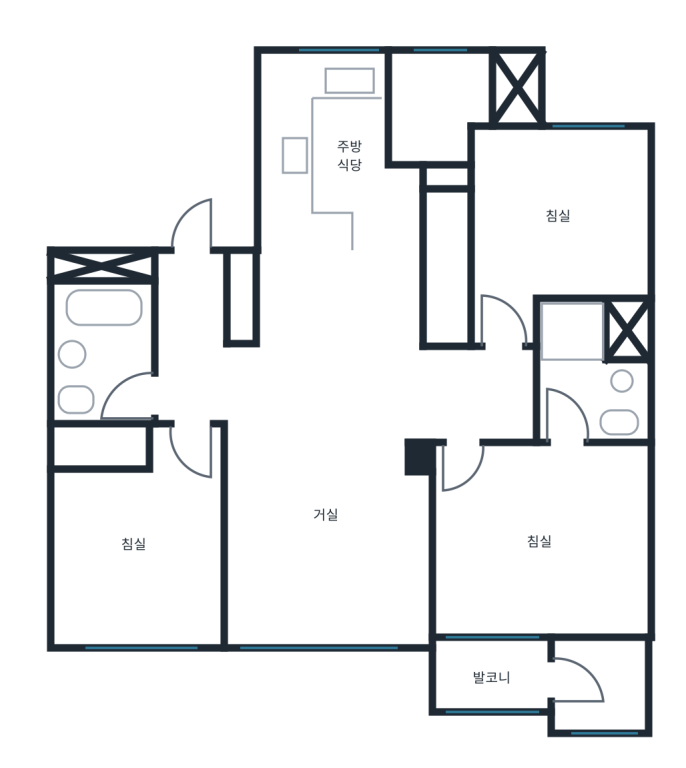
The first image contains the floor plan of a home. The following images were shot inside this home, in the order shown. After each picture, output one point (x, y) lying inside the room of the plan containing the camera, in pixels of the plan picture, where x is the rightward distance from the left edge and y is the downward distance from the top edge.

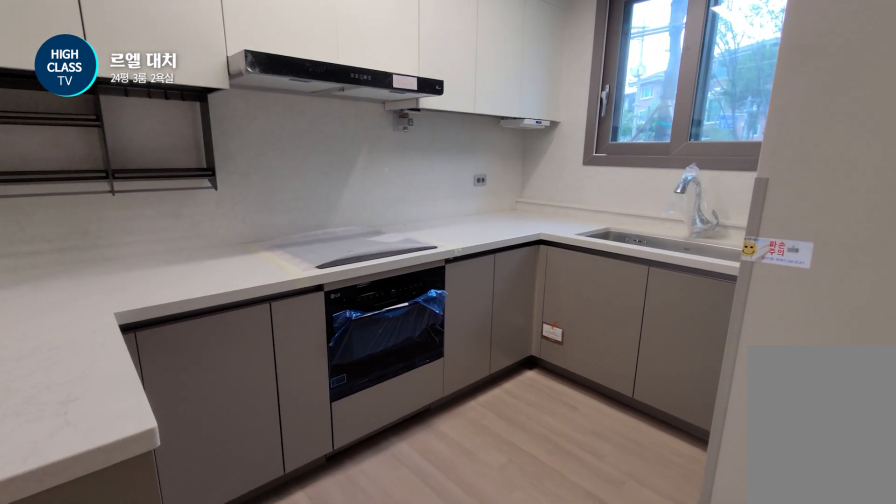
(350, 213)
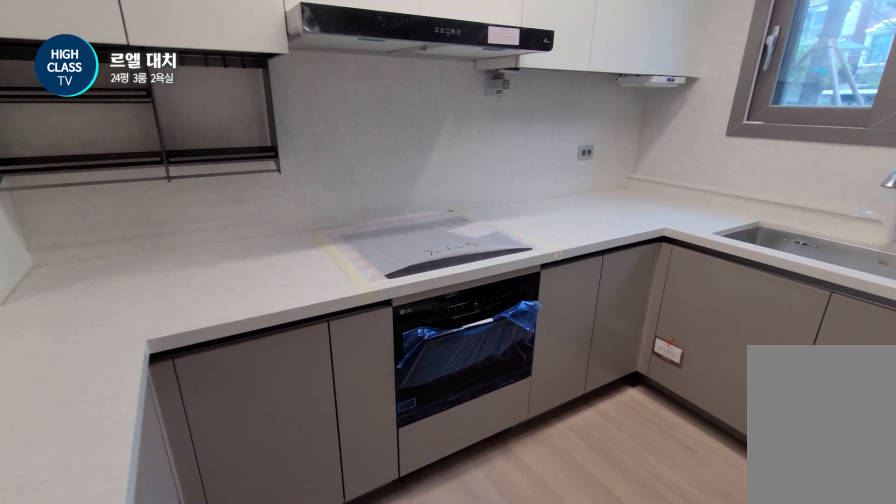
(350, 213)
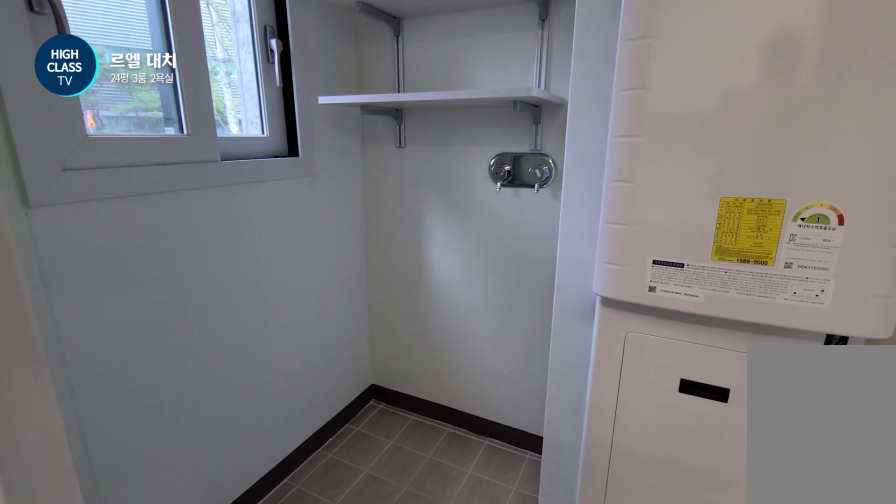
(438, 97)
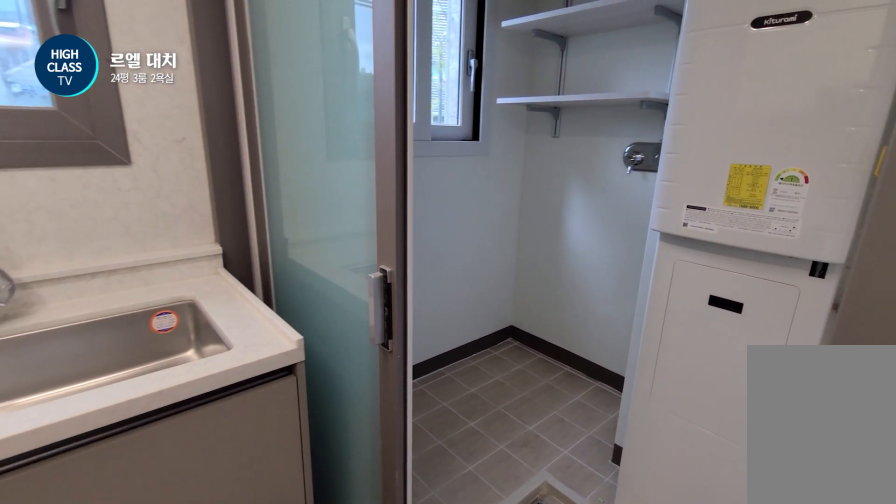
(351, 236)
